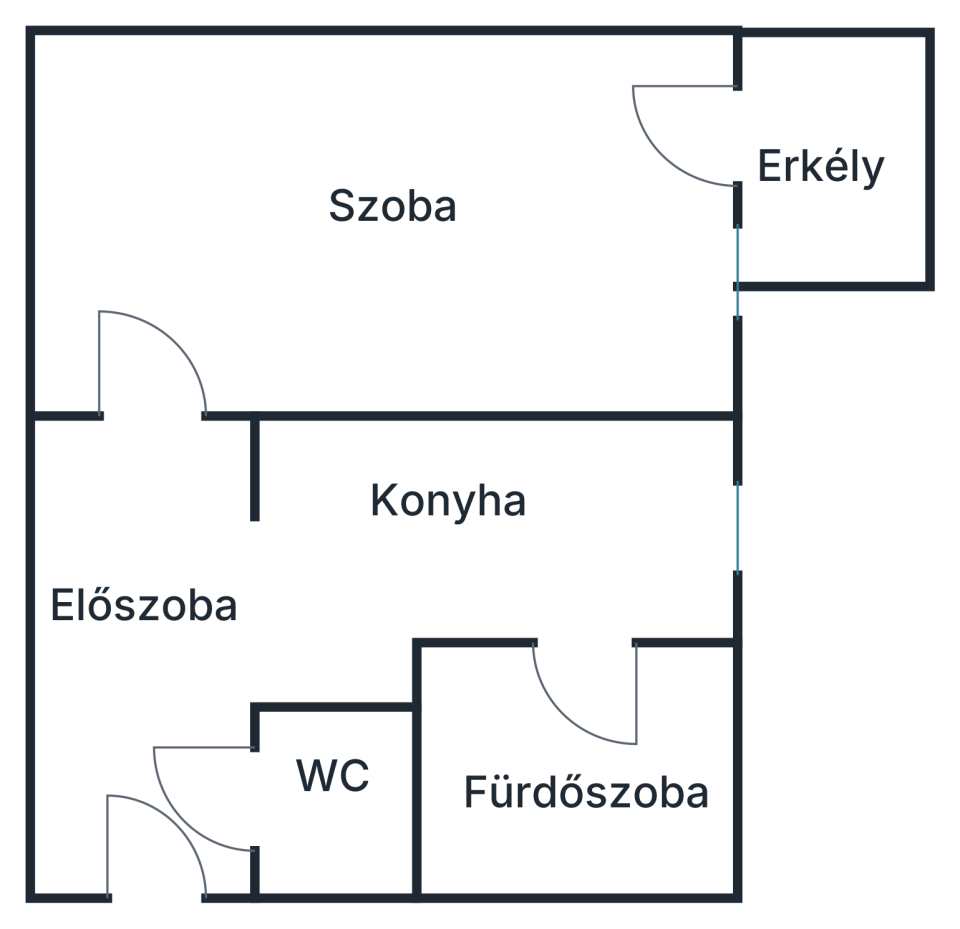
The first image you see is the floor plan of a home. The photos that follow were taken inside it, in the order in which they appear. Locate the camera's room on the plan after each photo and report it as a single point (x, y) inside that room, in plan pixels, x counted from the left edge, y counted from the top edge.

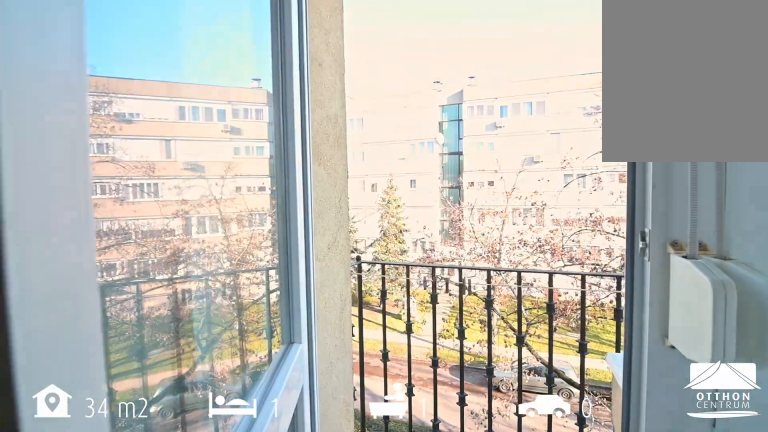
(831, 165)
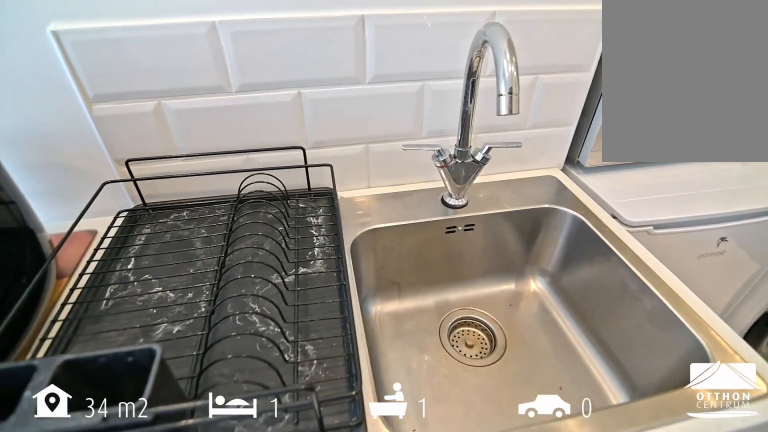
(474, 546)
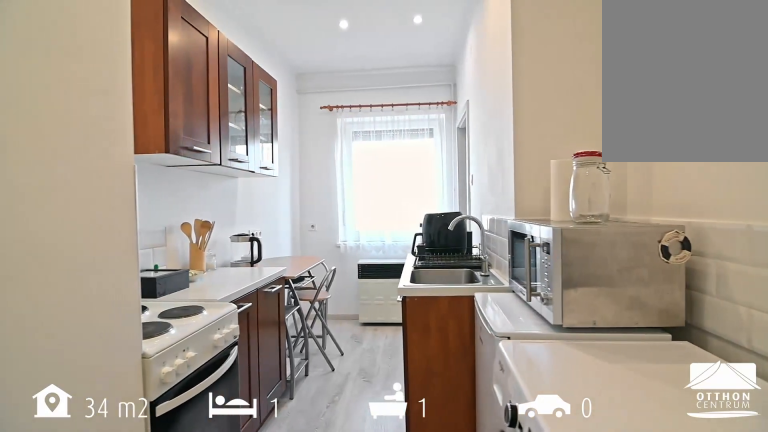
(474, 546)
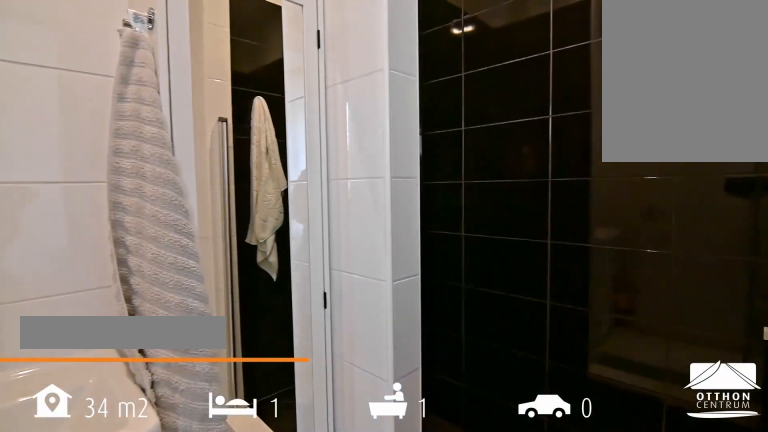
(606, 795)
